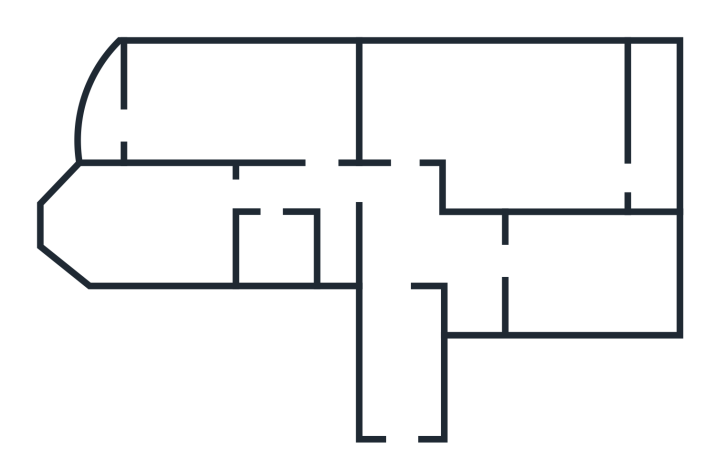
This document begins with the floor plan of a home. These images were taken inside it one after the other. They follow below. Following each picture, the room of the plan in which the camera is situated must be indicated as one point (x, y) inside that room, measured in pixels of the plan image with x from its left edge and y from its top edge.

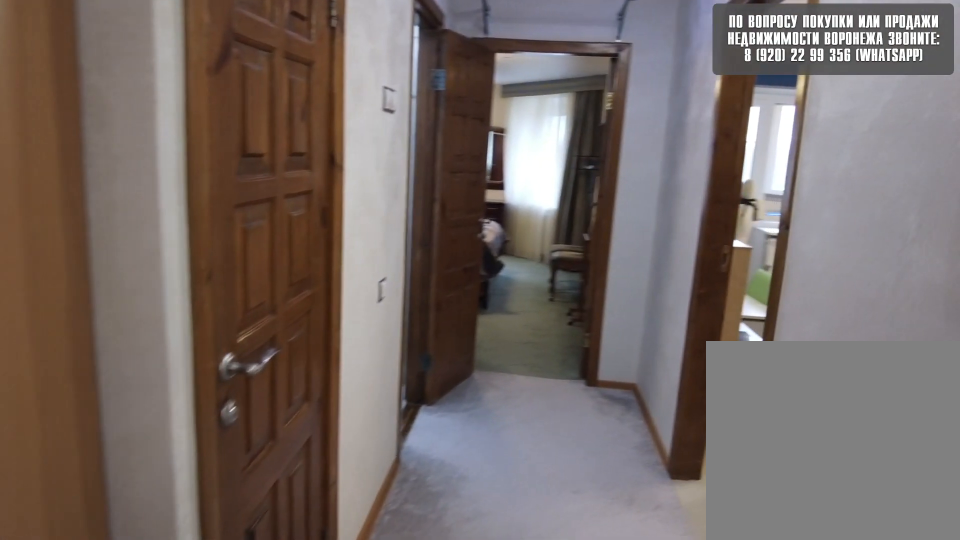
(402, 197)
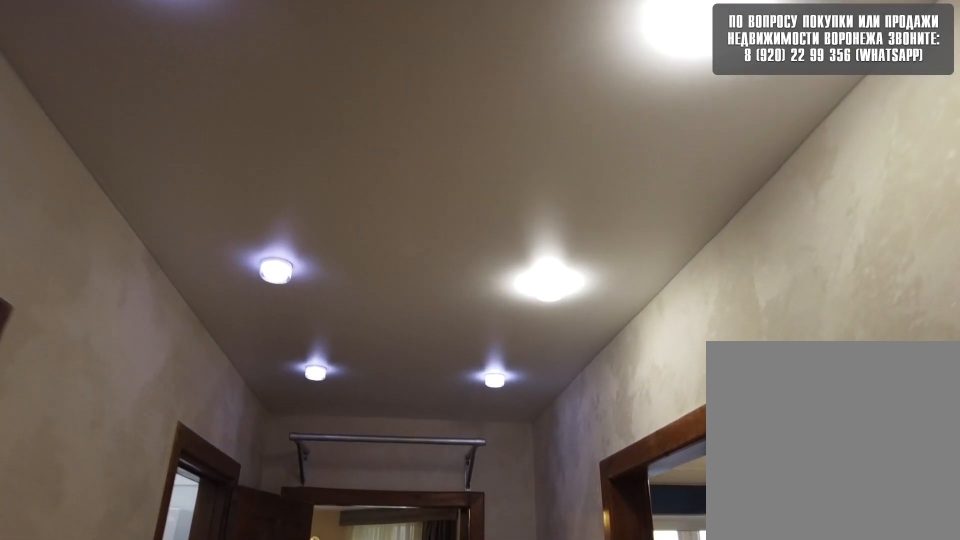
(402, 197)
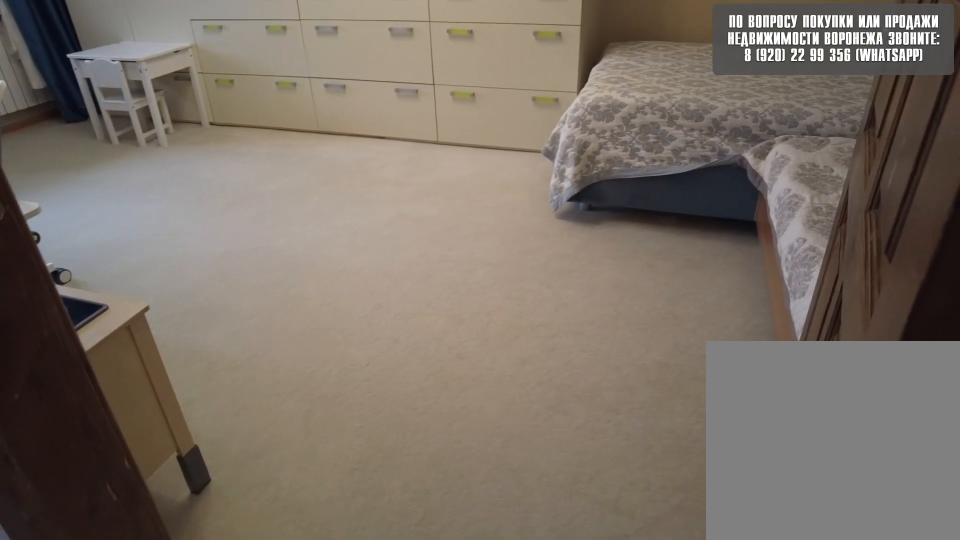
(320, 185)
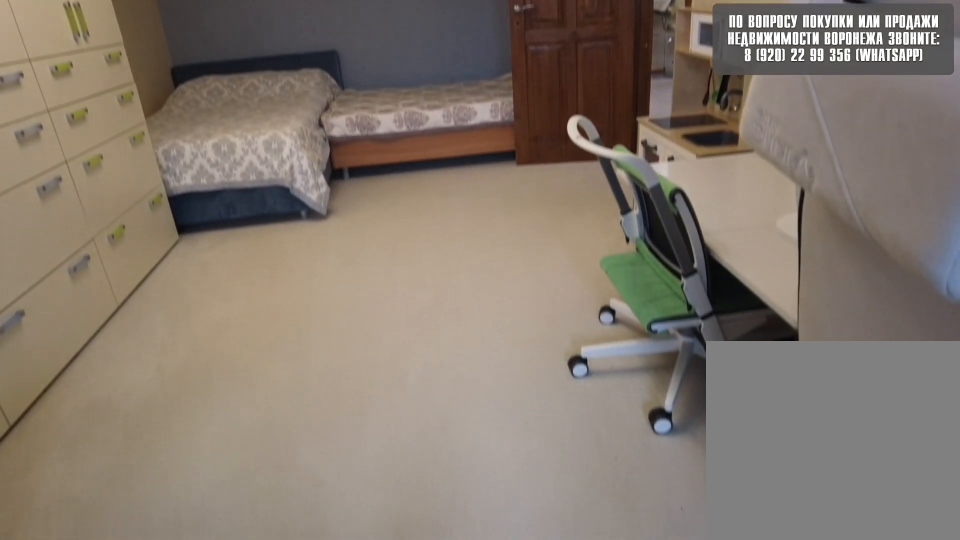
(289, 111)
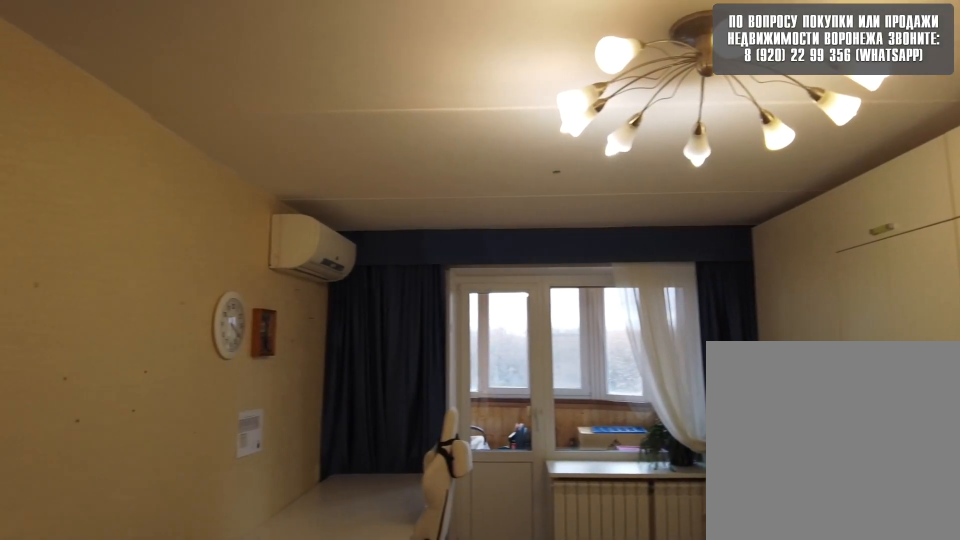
(289, 111)
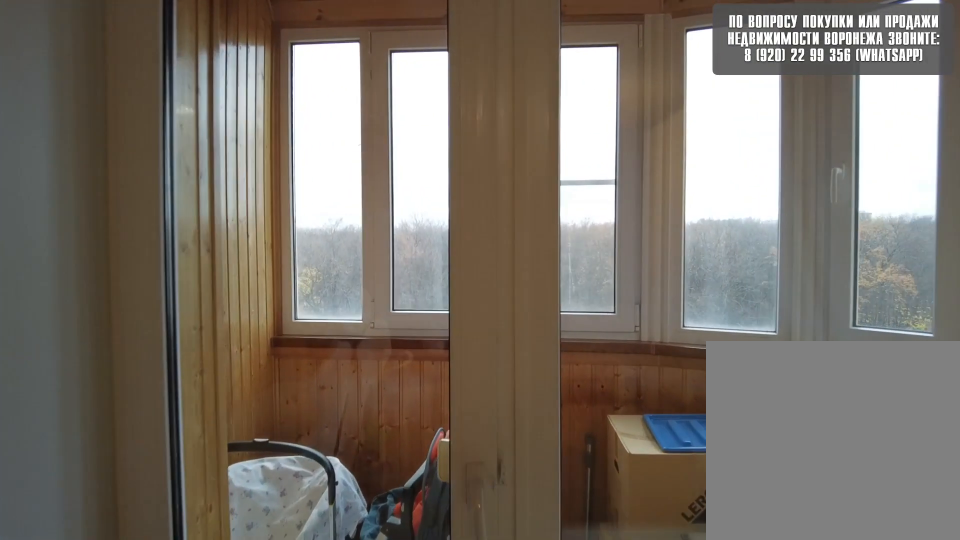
(171, 114)
